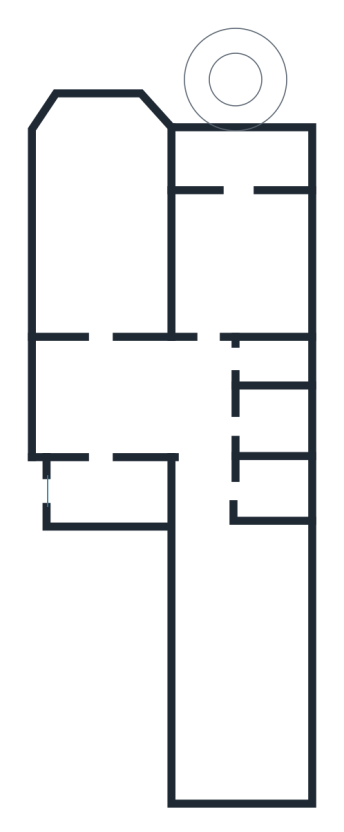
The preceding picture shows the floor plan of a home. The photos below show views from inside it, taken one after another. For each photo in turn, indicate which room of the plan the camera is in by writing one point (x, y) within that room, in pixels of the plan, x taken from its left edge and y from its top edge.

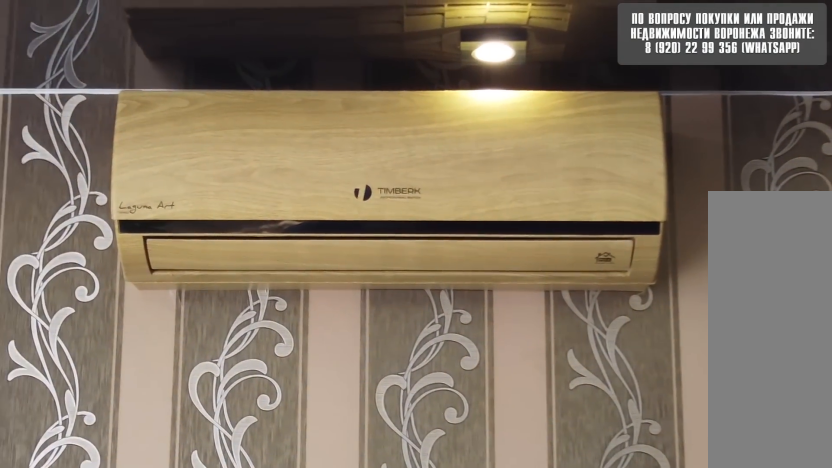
(99, 293)
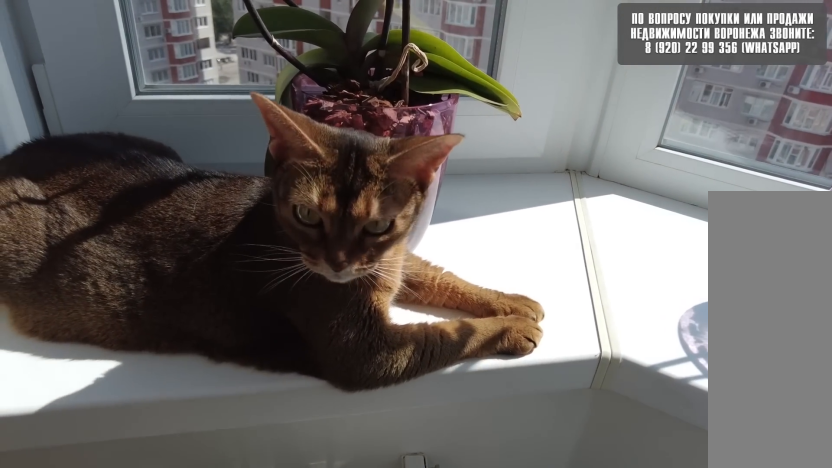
(99, 293)
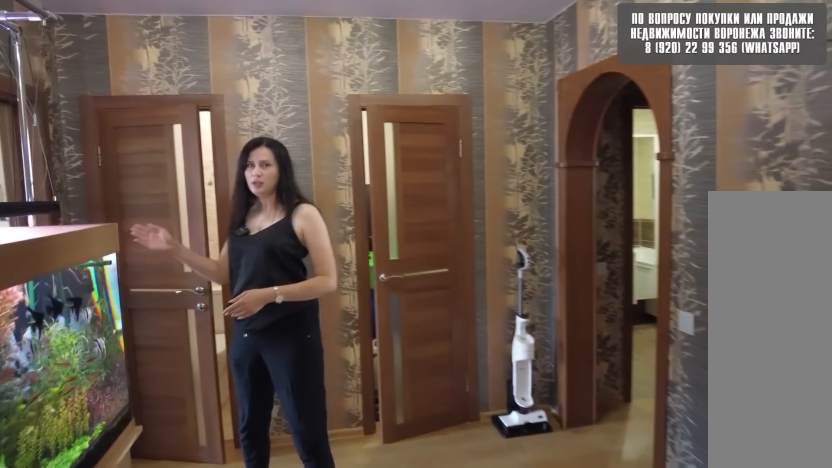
(104, 419)
